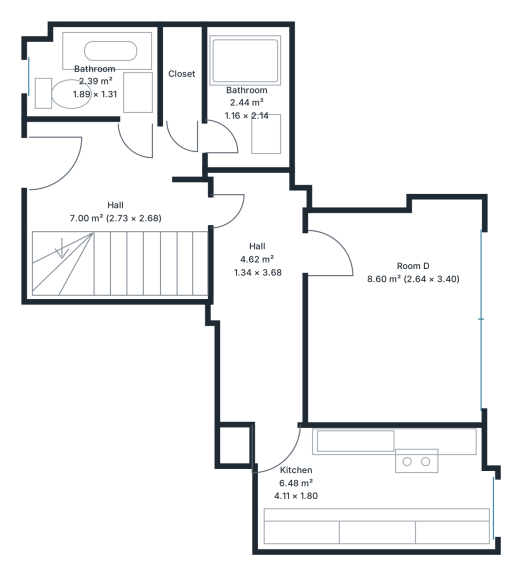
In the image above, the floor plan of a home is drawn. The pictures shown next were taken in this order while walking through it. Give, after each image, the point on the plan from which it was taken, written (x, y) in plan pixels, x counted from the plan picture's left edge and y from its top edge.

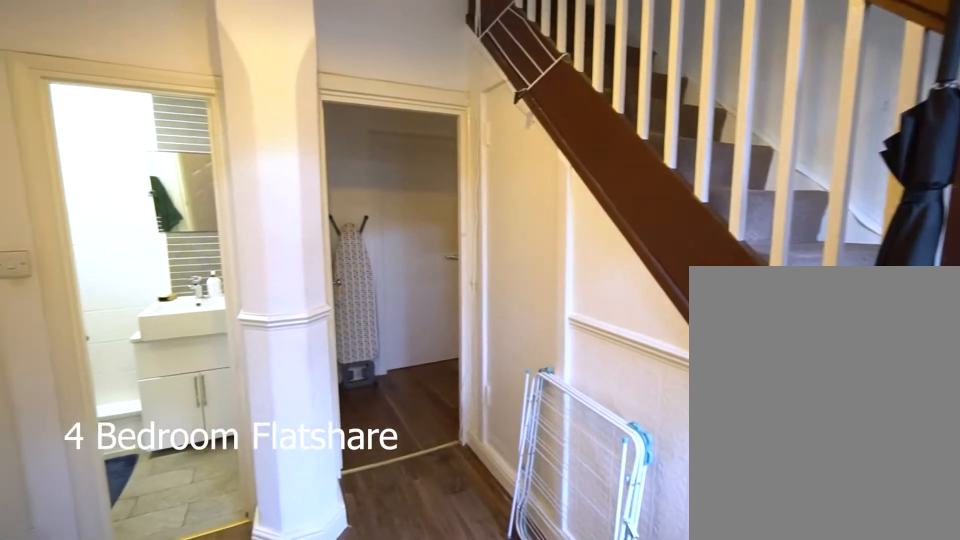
(52, 162)
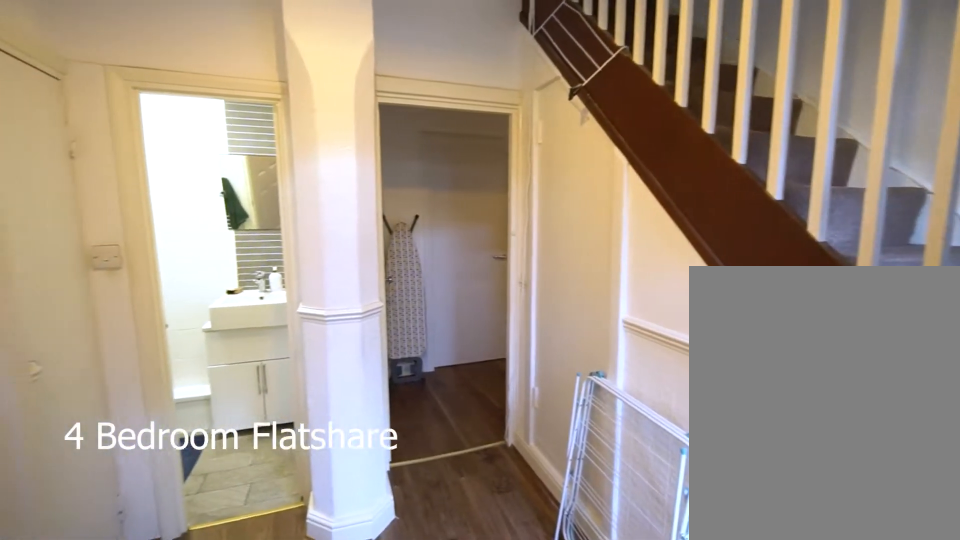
(52, 162)
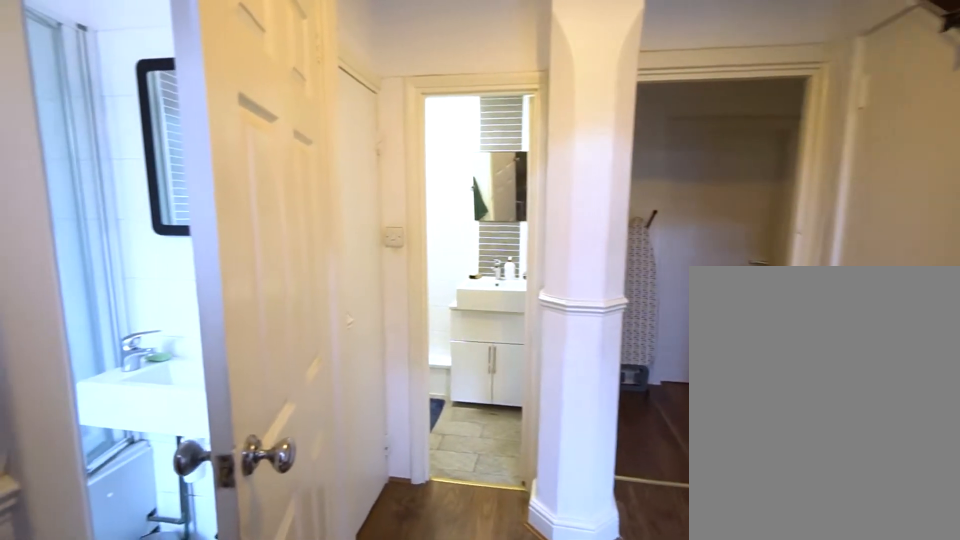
(62, 163)
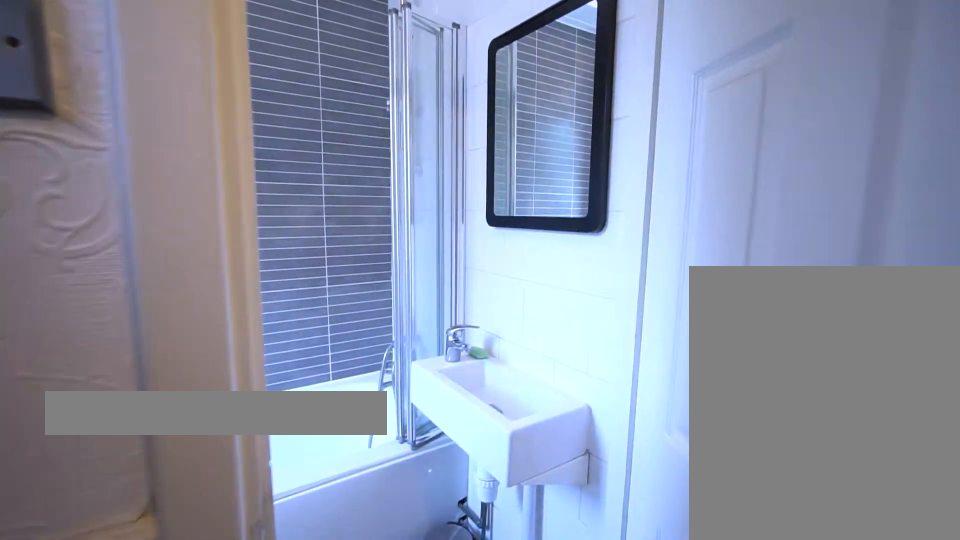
(140, 145)
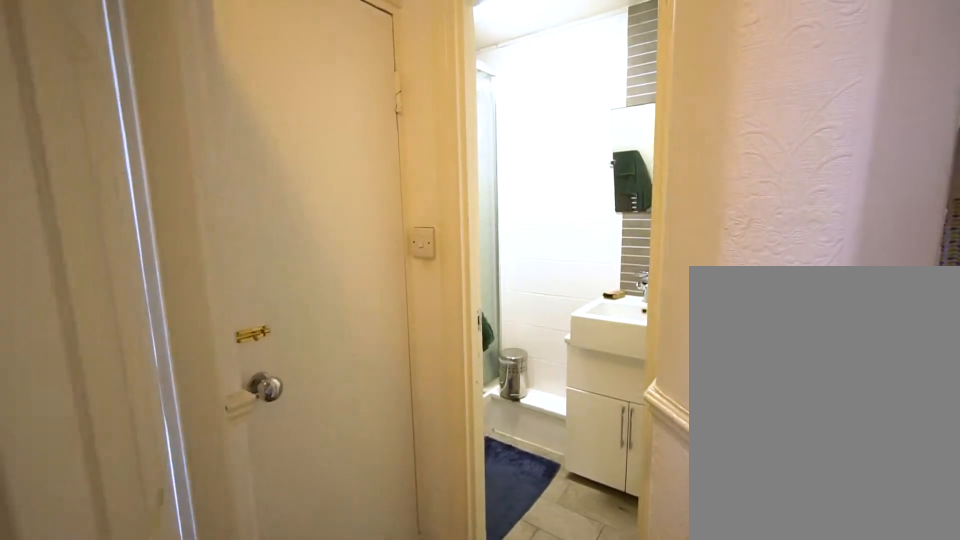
(141, 152)
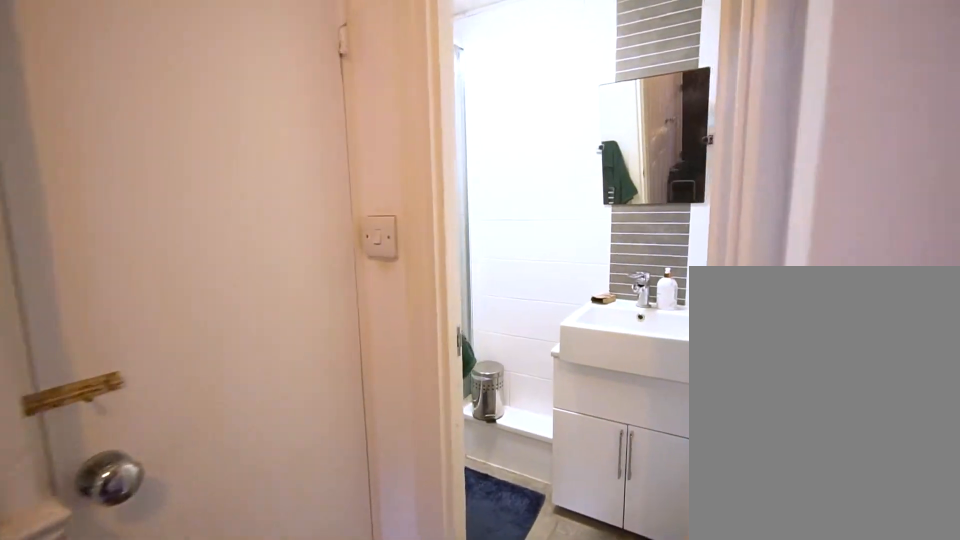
(152, 150)
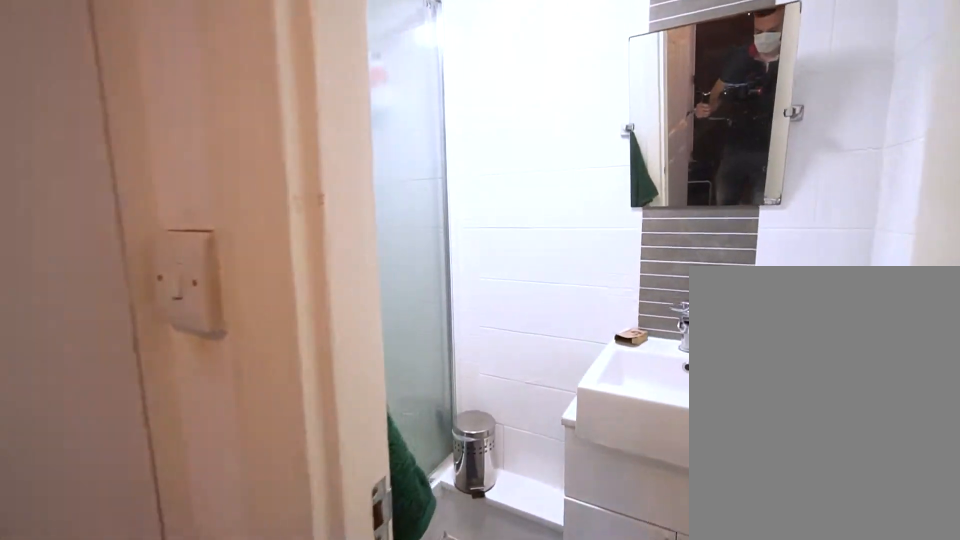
(175, 146)
